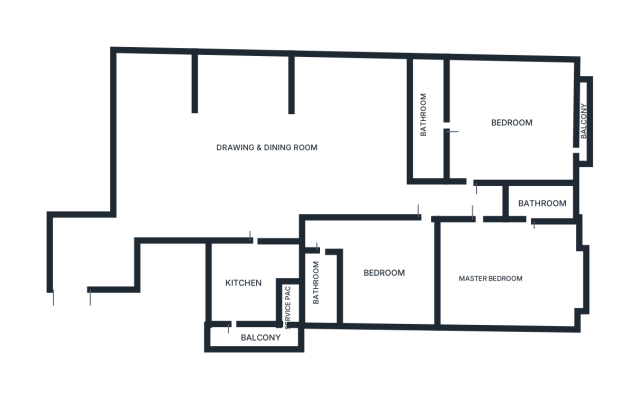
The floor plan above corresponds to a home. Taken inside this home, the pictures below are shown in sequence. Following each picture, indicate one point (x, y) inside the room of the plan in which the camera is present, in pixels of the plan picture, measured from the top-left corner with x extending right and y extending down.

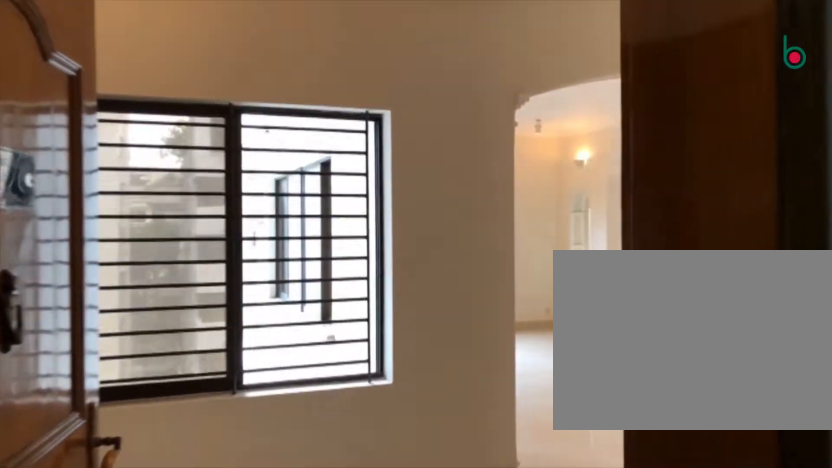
(75, 274)
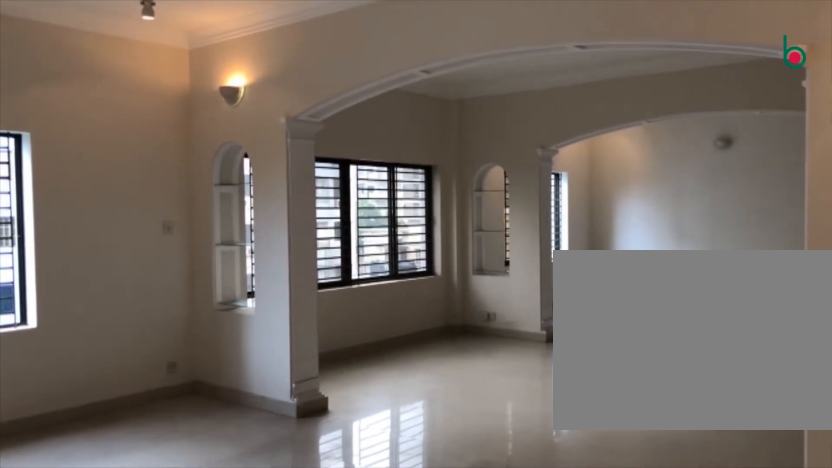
(168, 164)
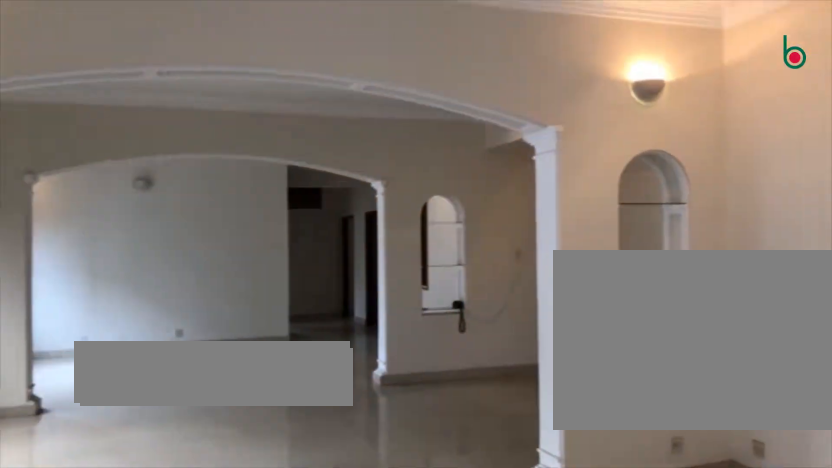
(206, 163)
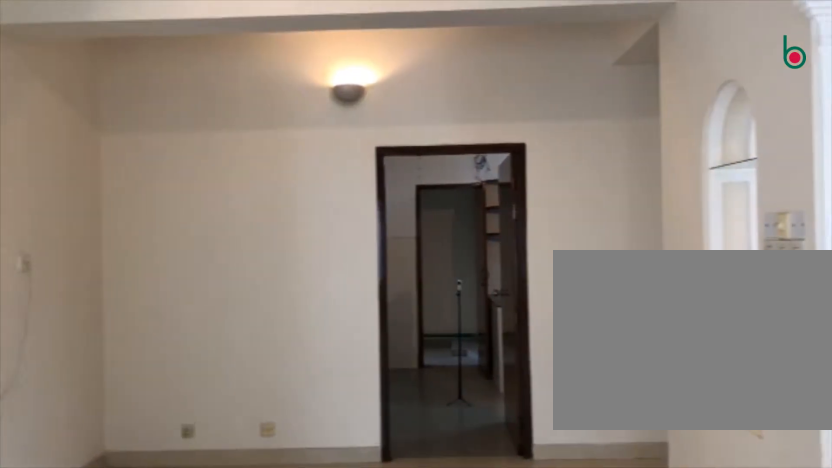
(254, 173)
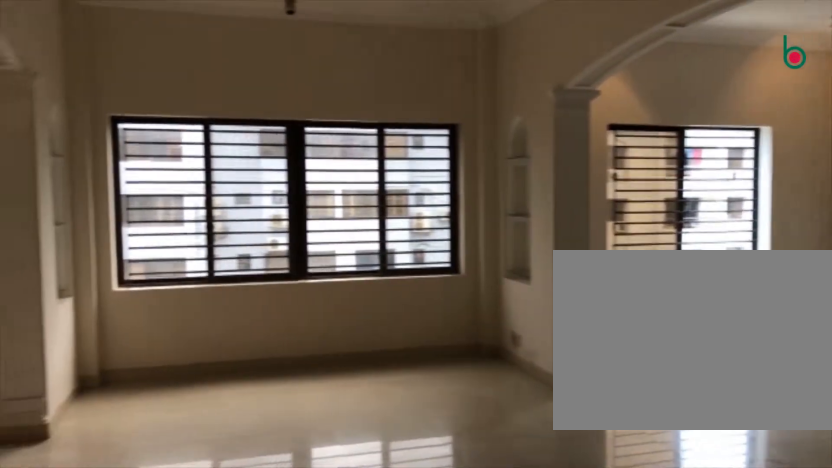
(254, 173)
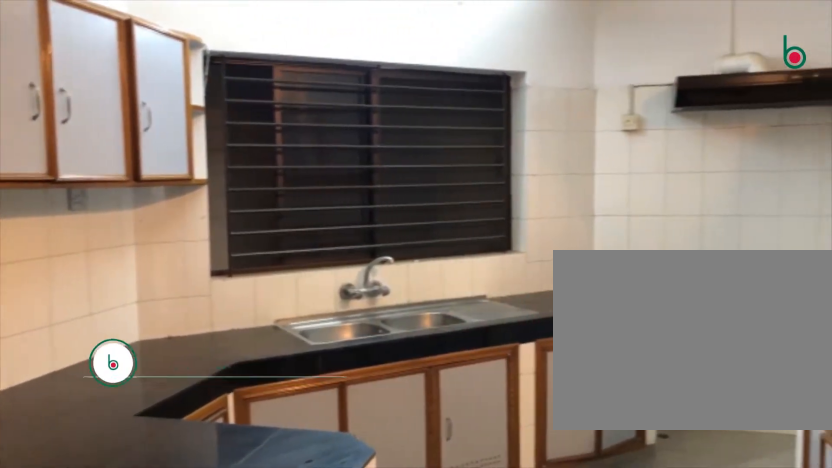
(239, 278)
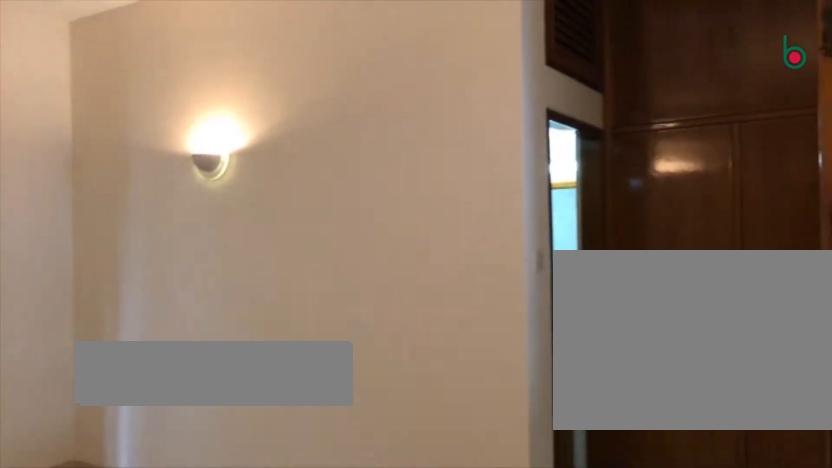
(381, 257)
